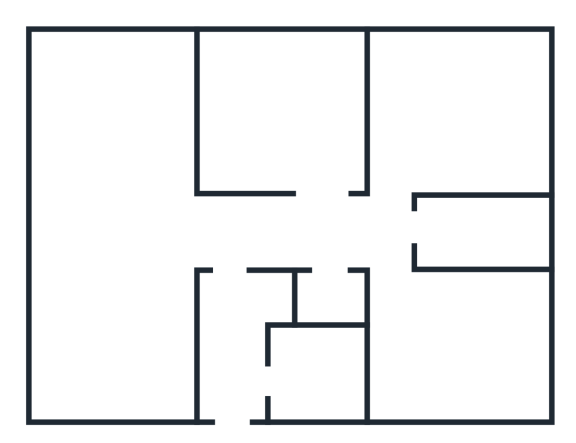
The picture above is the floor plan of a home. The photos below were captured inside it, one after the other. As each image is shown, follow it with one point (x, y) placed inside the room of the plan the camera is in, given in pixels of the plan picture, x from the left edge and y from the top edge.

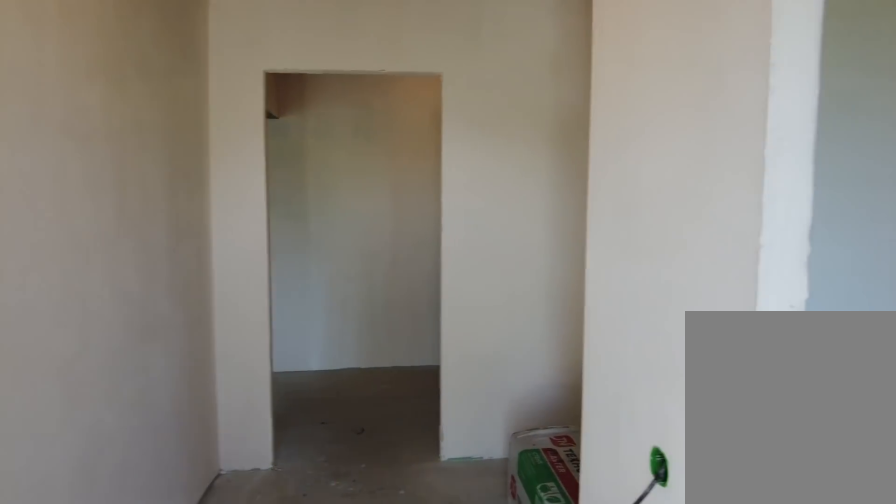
(233, 404)
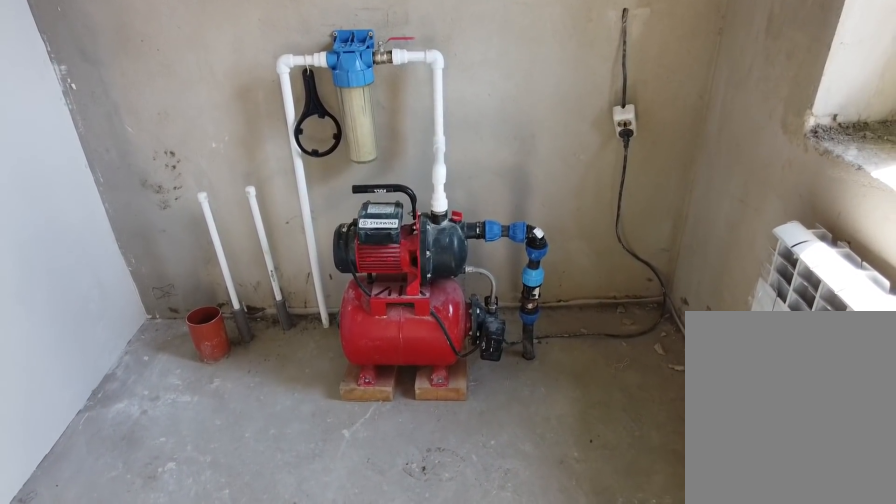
(296, 399)
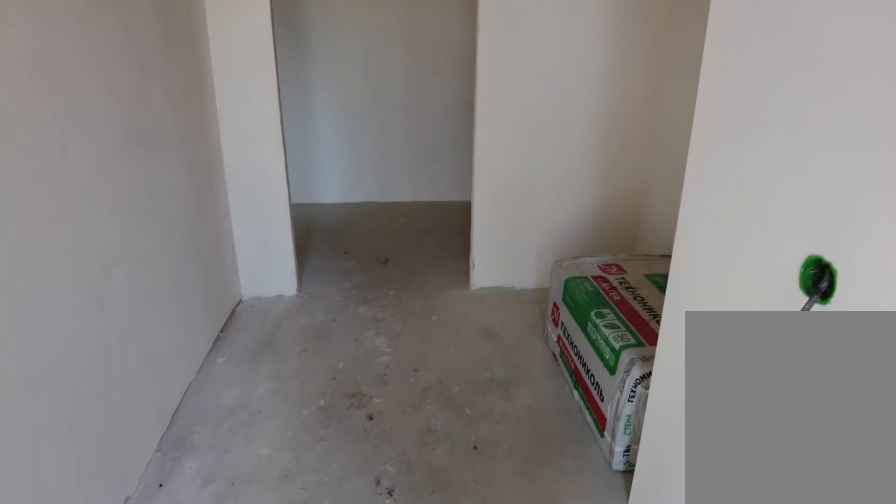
(243, 393)
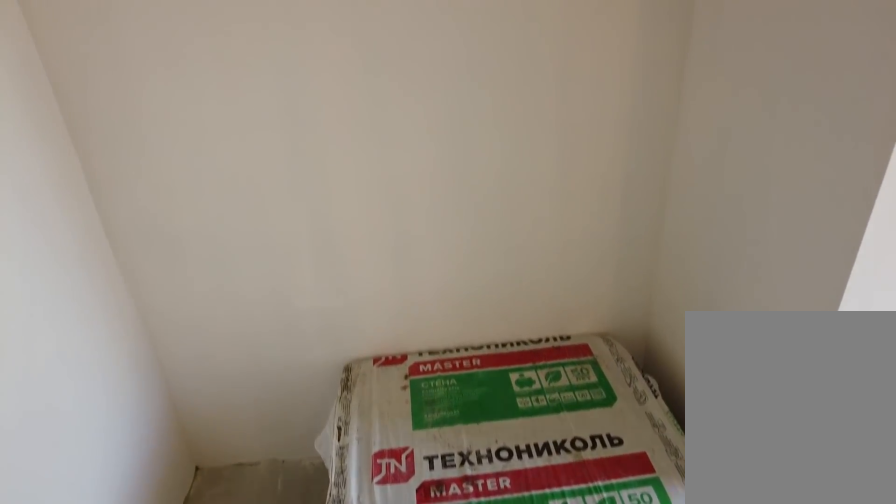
(227, 316)
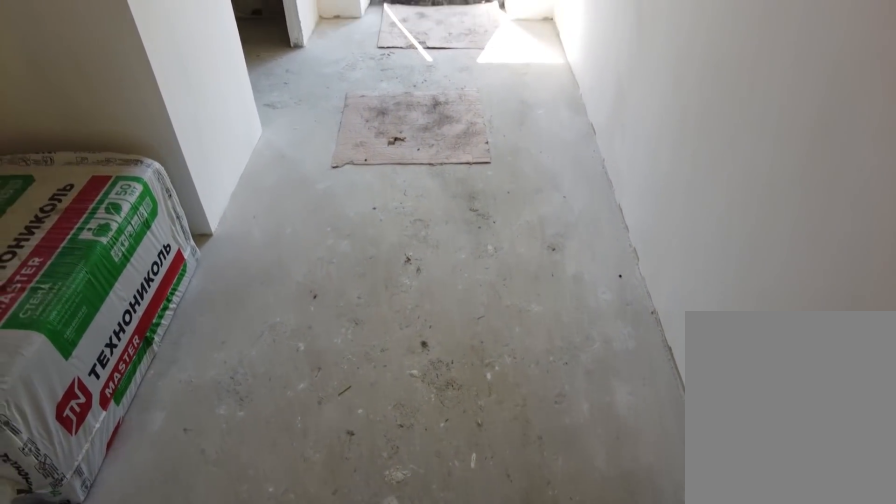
(227, 316)
